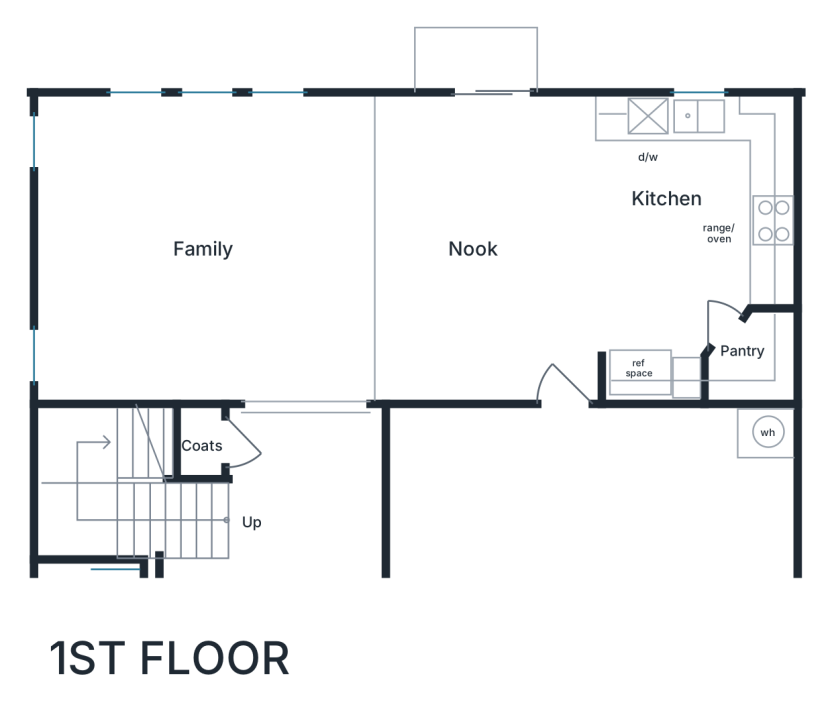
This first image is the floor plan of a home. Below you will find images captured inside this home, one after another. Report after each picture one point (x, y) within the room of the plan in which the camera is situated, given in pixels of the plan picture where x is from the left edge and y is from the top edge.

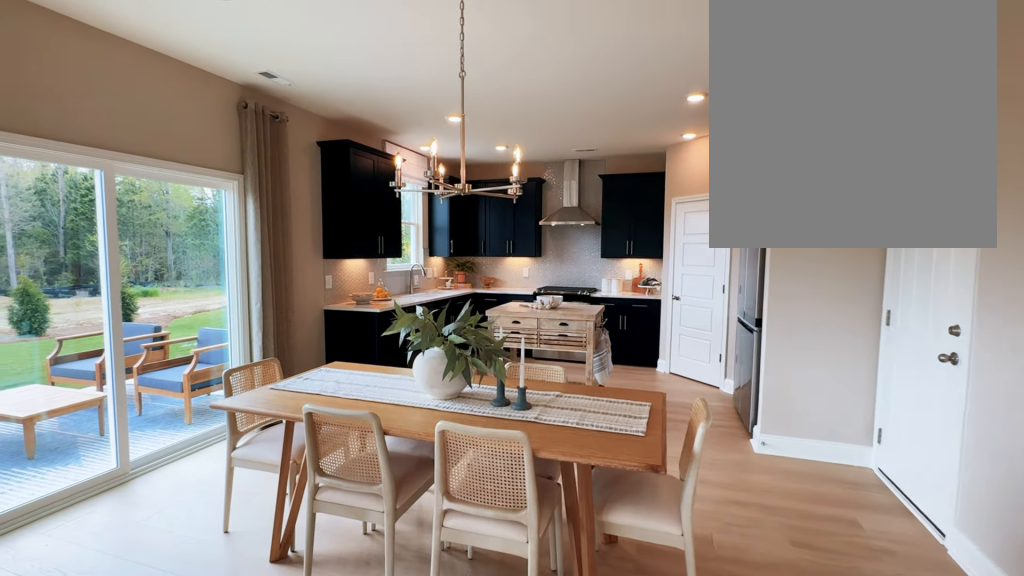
(476, 248)
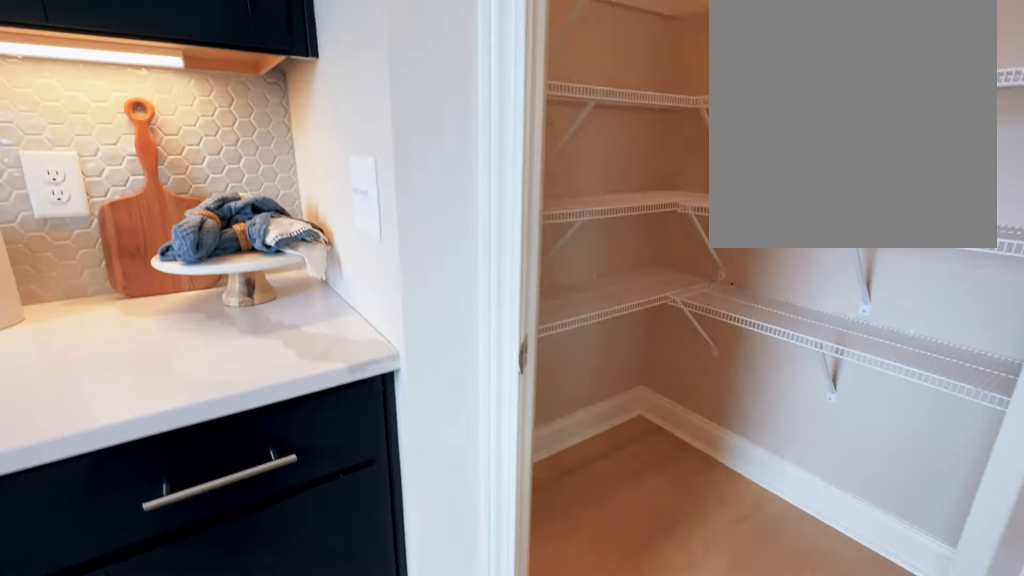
(695, 248)
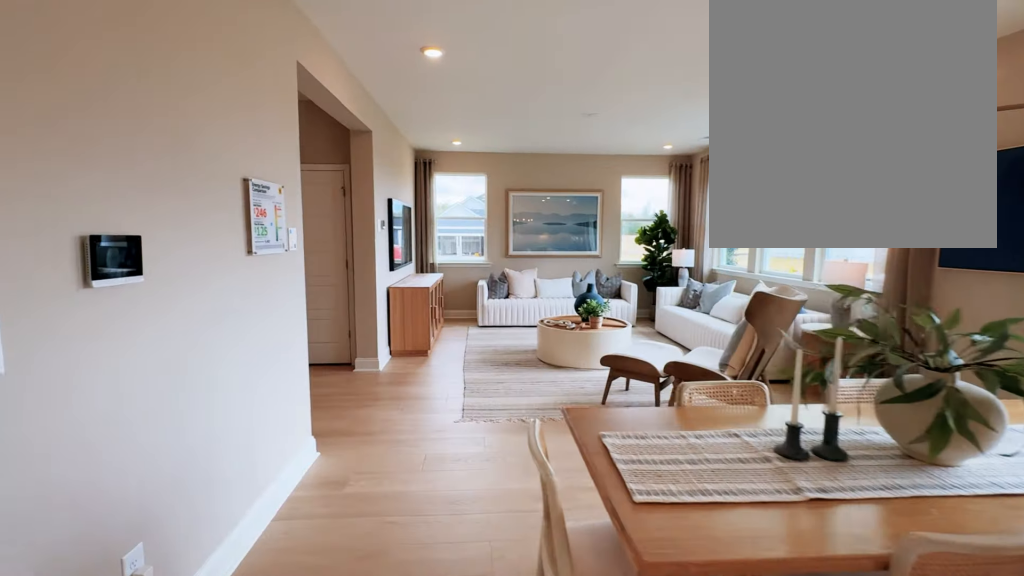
(696, 247)
